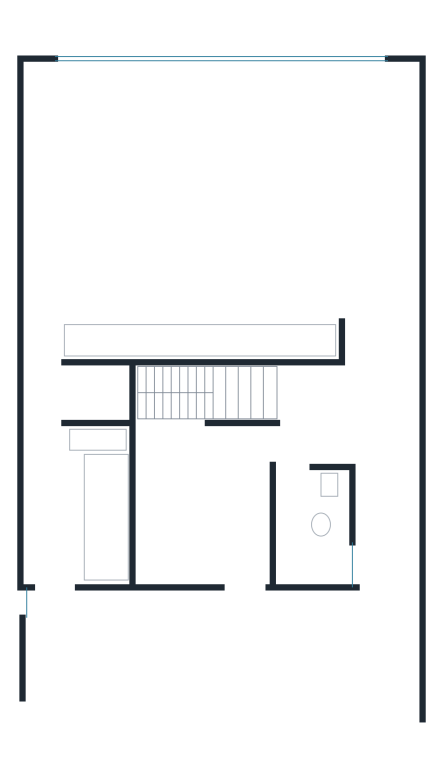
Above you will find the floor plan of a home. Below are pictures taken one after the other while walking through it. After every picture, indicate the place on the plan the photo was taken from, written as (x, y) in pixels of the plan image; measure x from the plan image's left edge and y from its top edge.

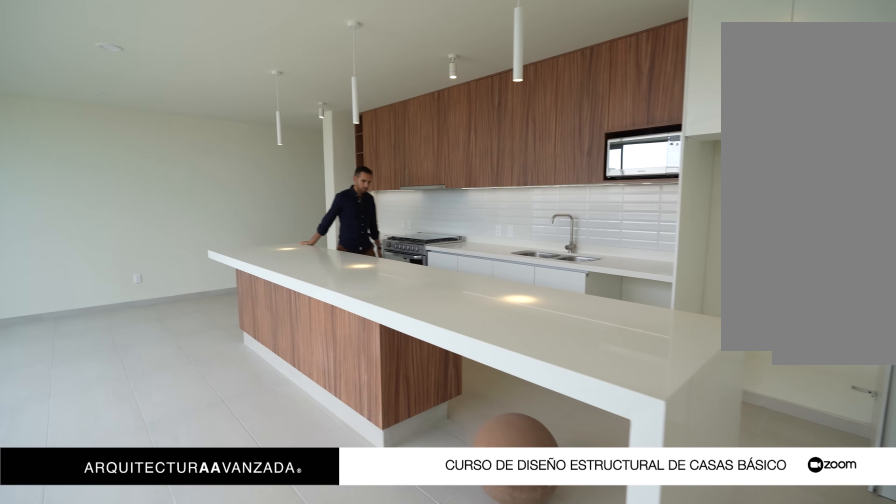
(54, 205)
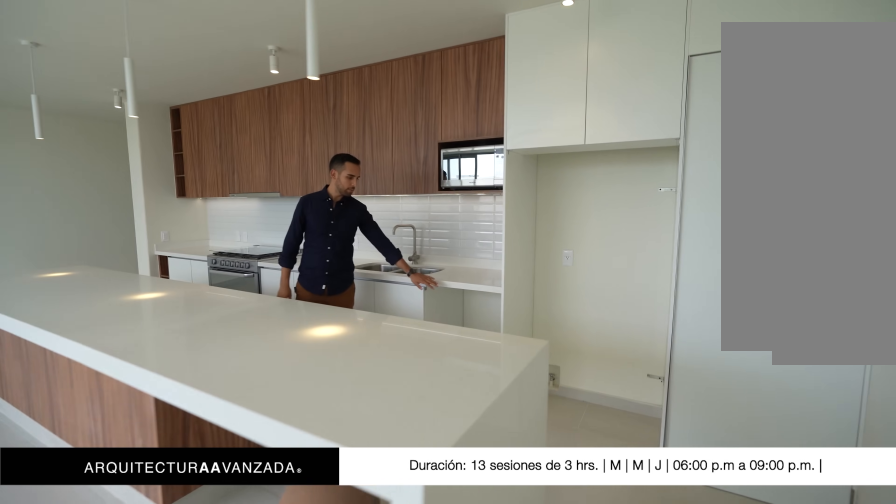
(52, 181)
